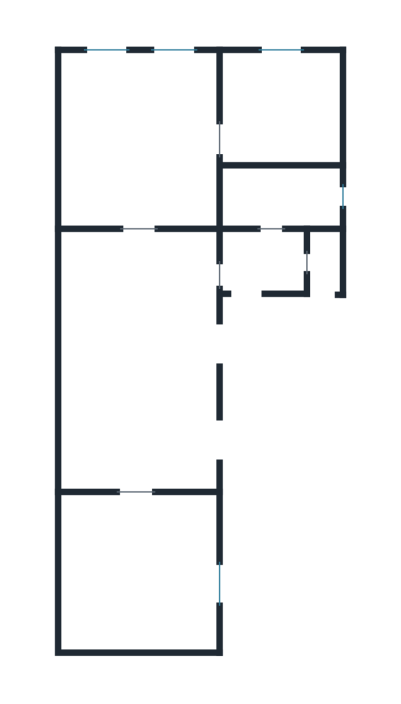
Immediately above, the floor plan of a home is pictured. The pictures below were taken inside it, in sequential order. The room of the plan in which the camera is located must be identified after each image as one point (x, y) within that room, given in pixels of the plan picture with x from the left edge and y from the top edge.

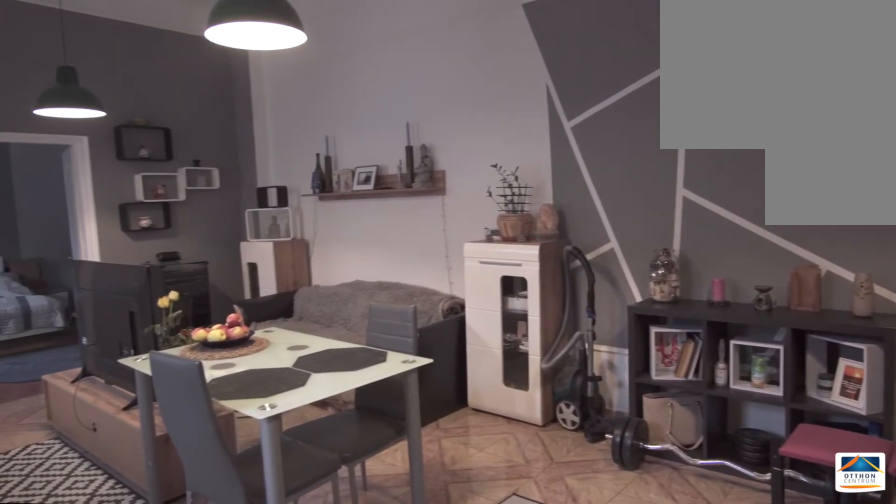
(130, 360)
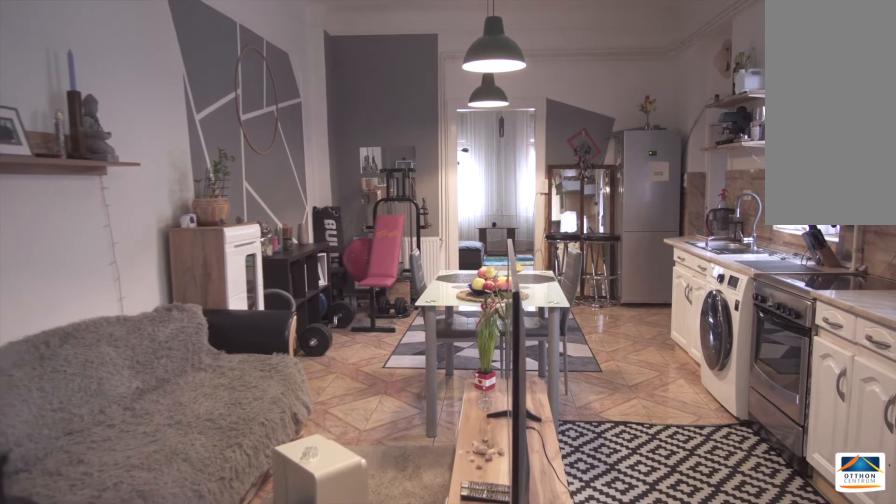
(130, 358)
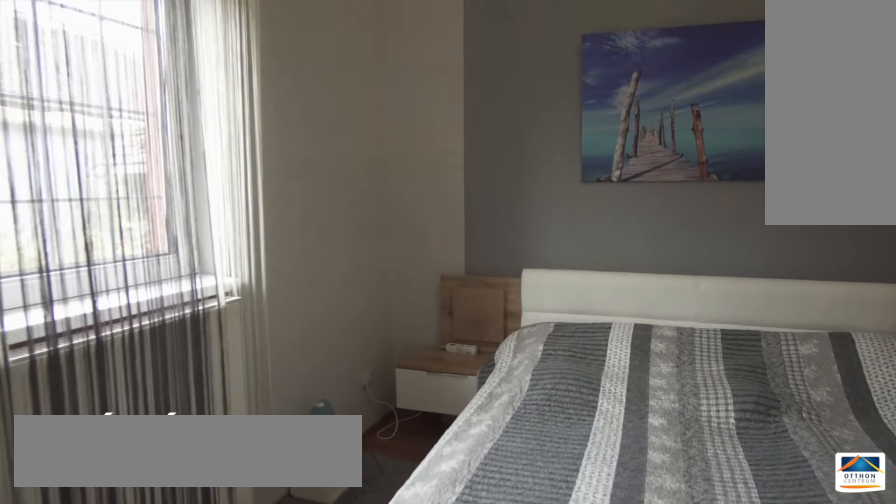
(130, 576)
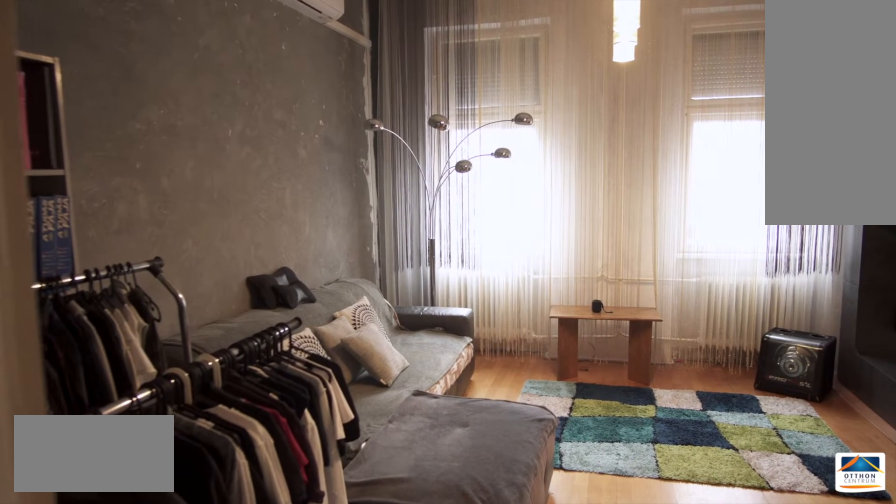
(130, 129)
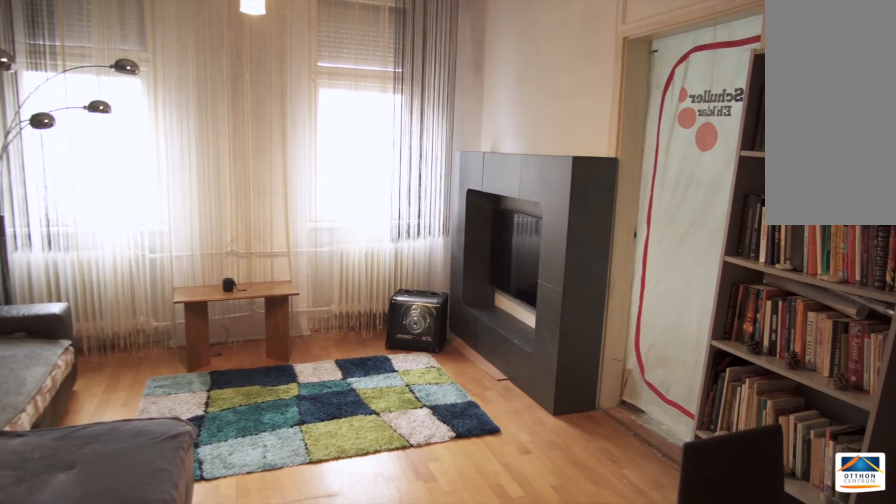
(130, 129)
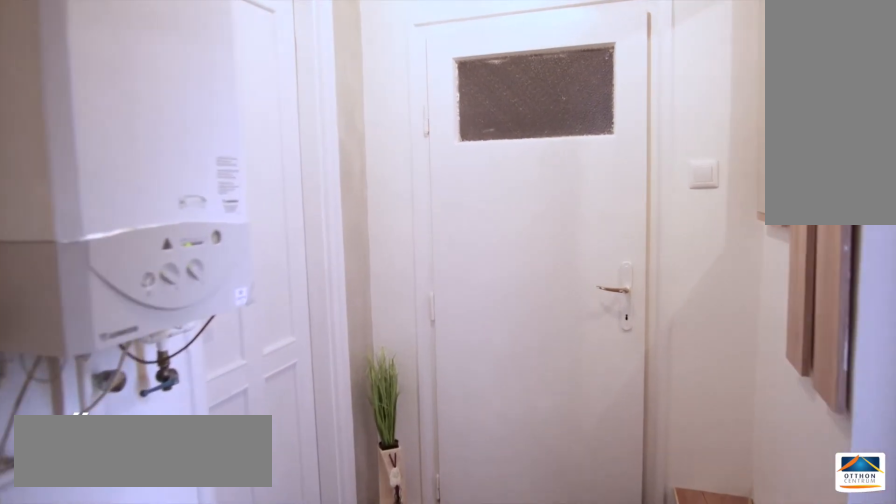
(257, 261)
